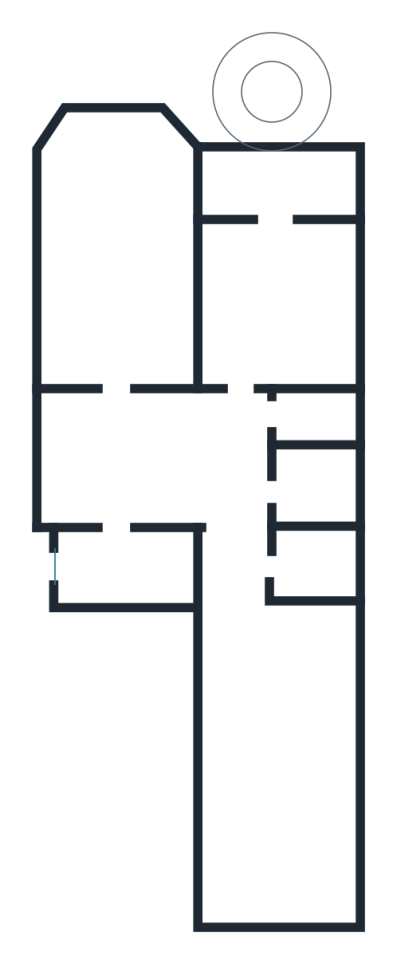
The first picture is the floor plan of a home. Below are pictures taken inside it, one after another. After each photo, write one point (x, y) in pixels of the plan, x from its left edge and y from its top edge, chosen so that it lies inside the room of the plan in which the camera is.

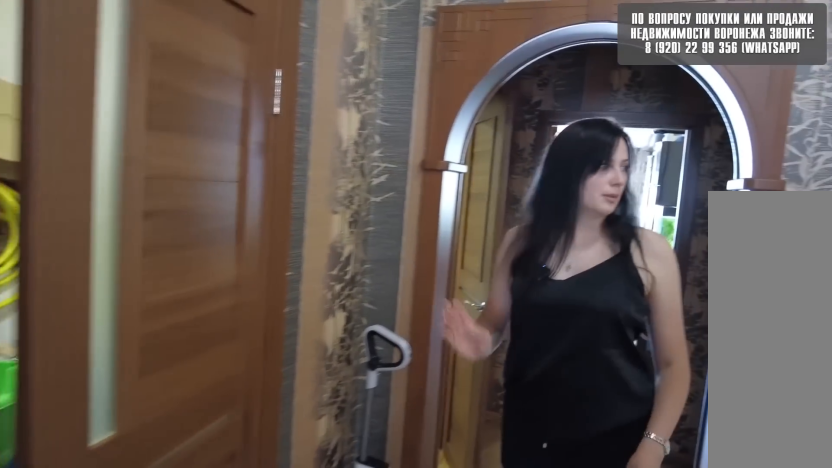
(237, 483)
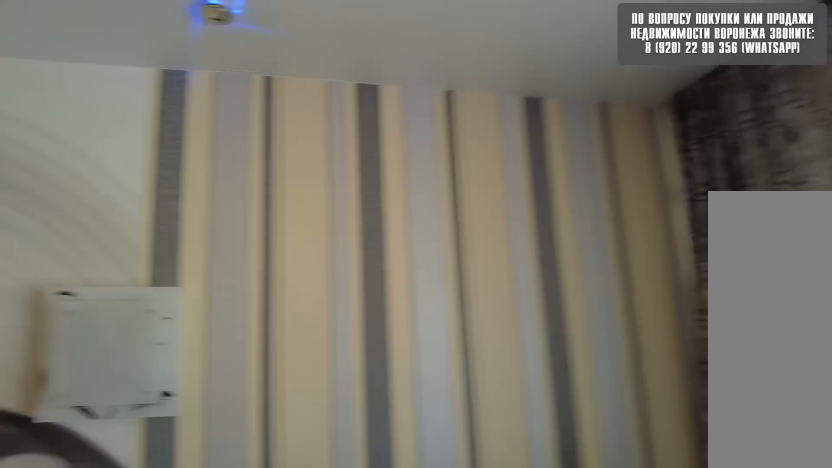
(265, 719)
